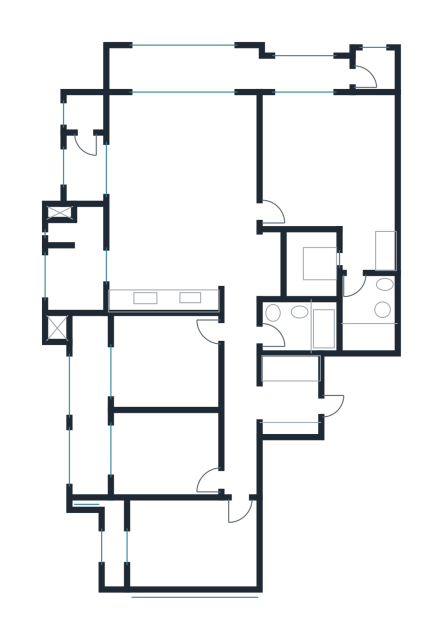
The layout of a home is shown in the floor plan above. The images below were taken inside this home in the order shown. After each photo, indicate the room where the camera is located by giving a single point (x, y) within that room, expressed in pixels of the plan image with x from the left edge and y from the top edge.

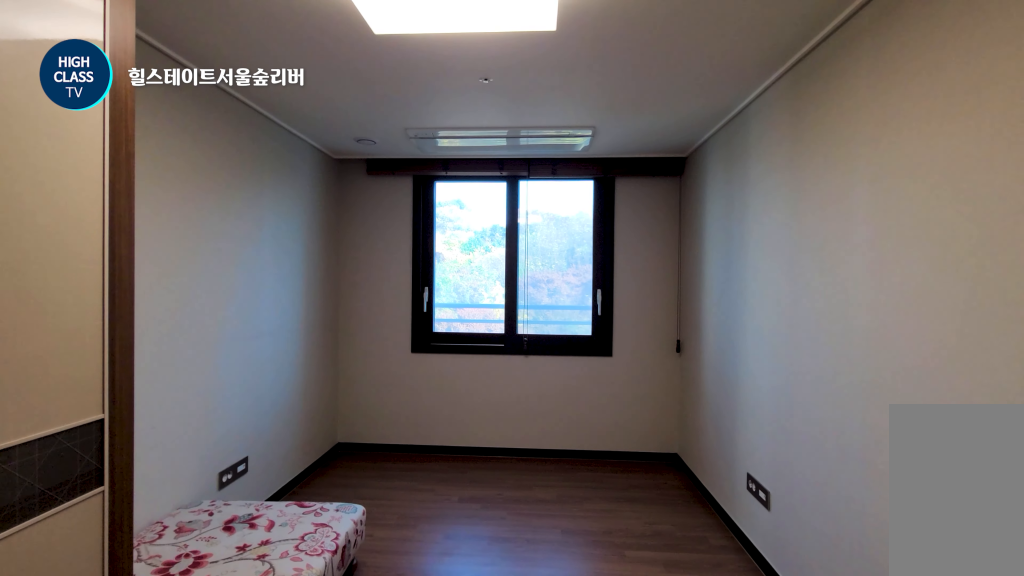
(178, 544)
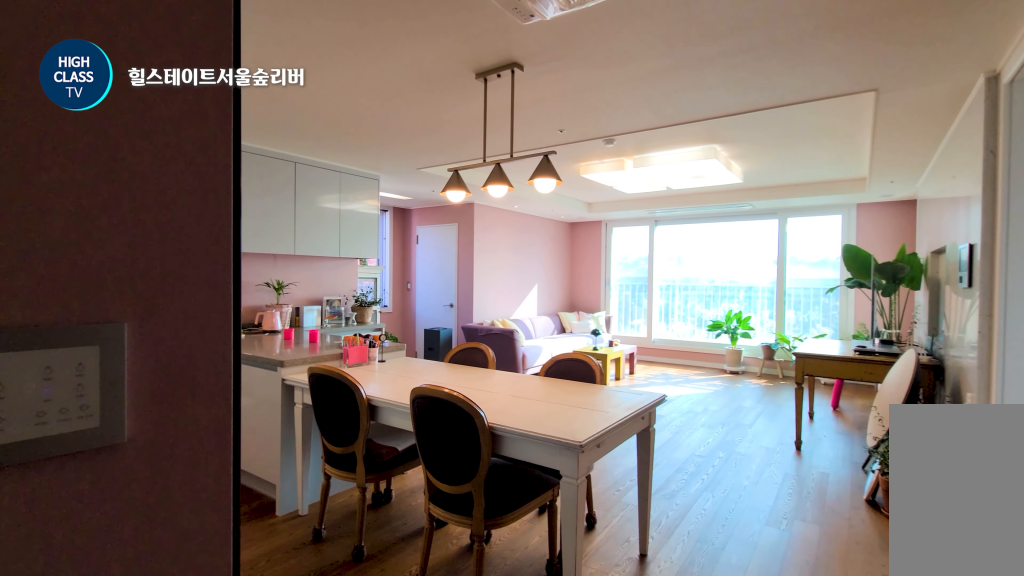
(239, 394)
